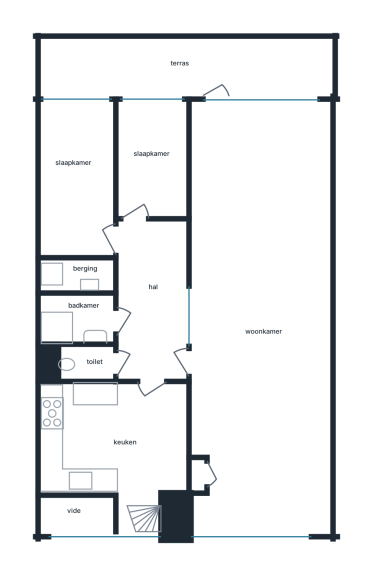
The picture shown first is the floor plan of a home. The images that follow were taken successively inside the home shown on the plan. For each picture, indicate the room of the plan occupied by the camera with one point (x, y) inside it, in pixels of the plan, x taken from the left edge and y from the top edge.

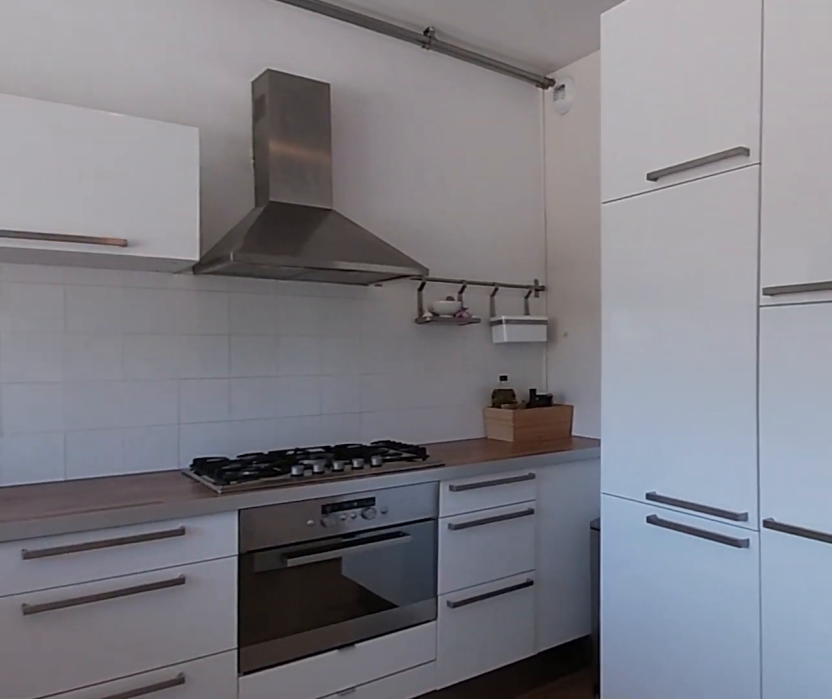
(115, 441)
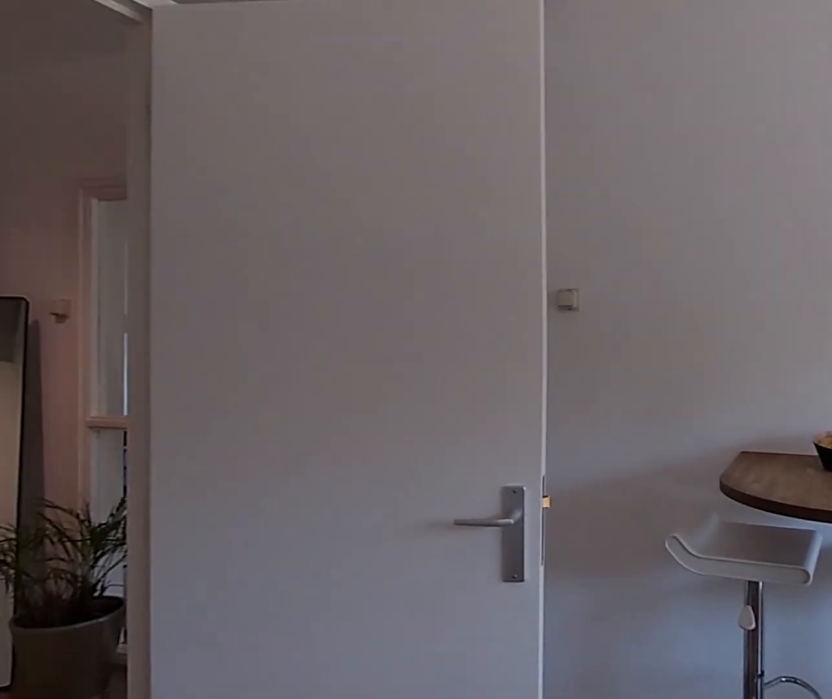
(115, 441)
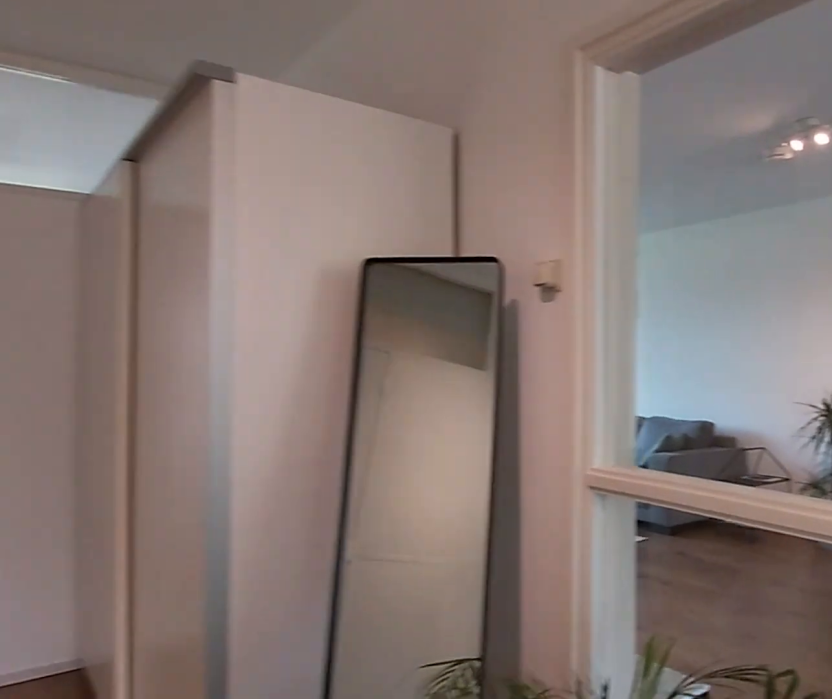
(152, 301)
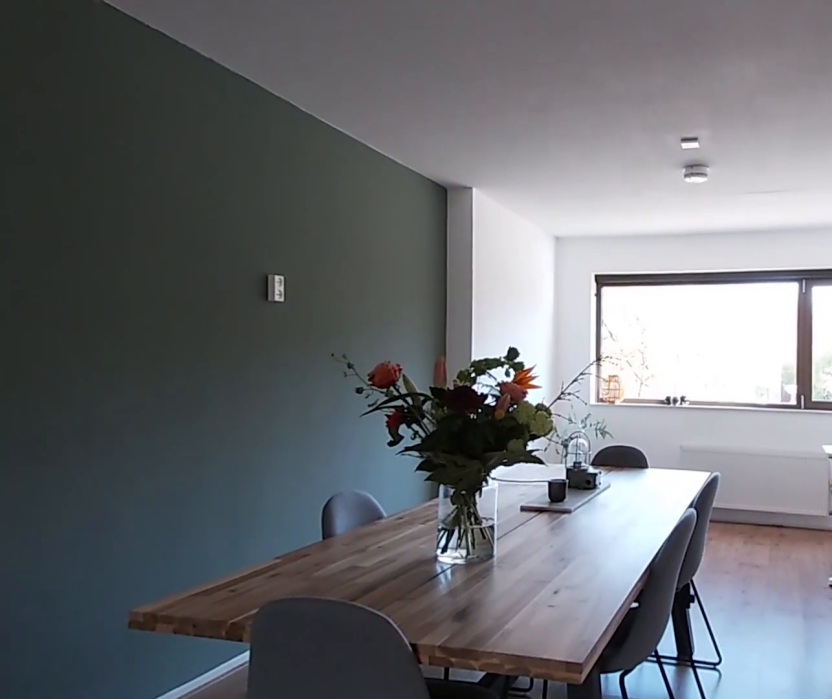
(268, 209)
